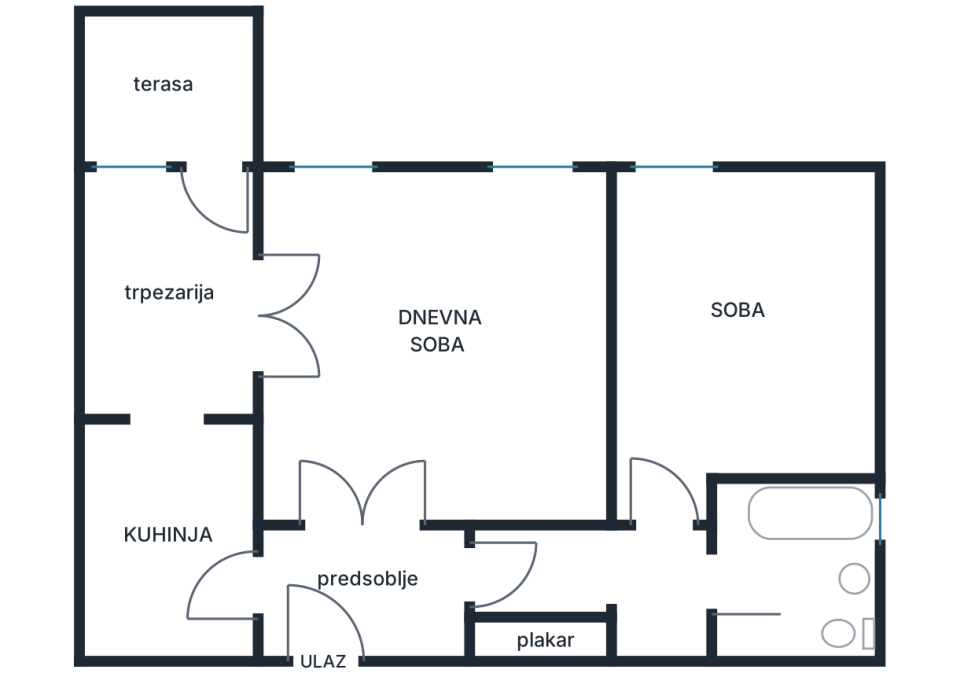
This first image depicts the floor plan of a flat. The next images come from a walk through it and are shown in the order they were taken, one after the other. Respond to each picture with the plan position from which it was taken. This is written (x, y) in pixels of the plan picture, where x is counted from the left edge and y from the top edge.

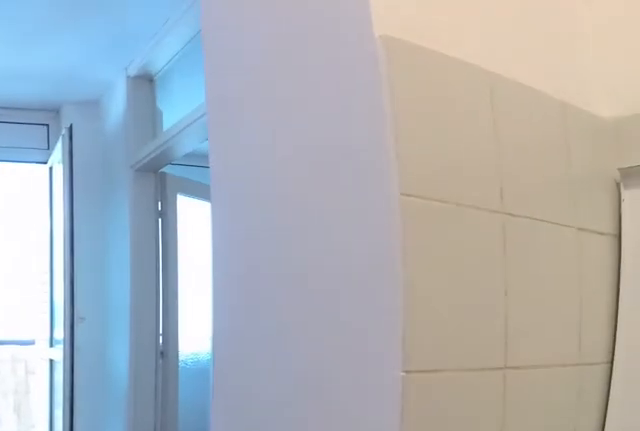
(185, 518)
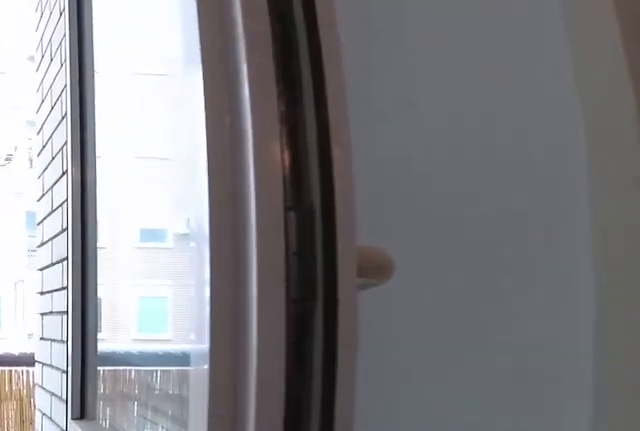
(185, 262)
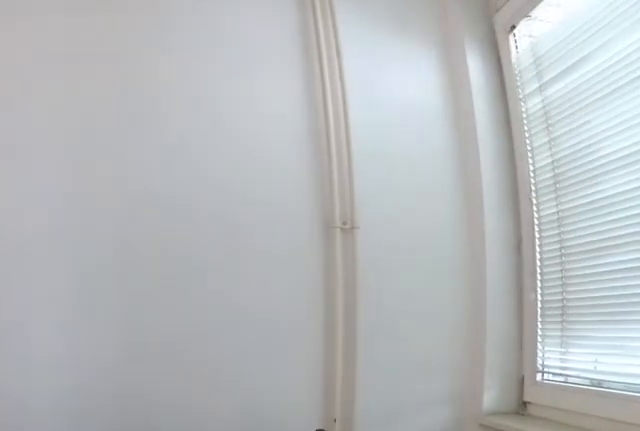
(206, 228)
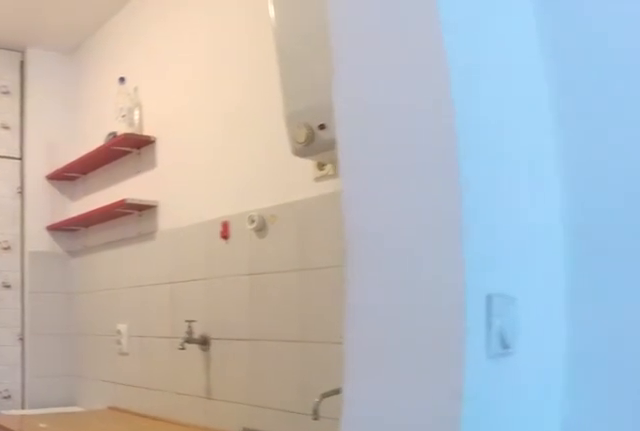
(209, 330)
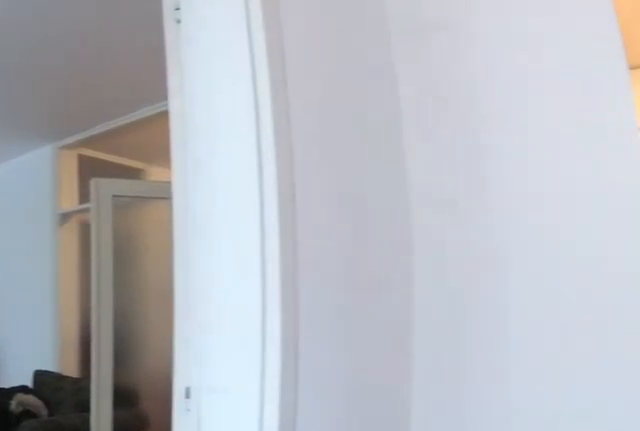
(198, 321)
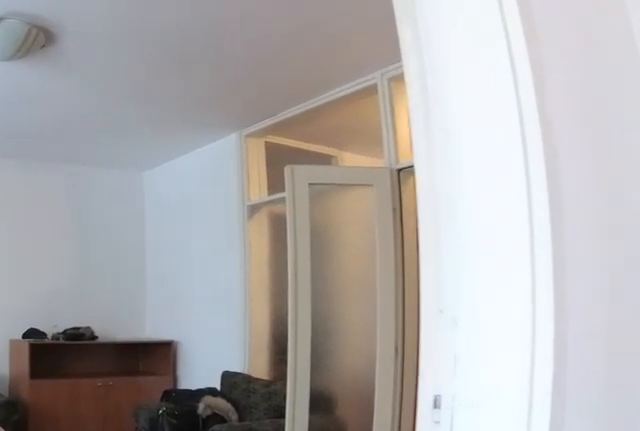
(203, 330)
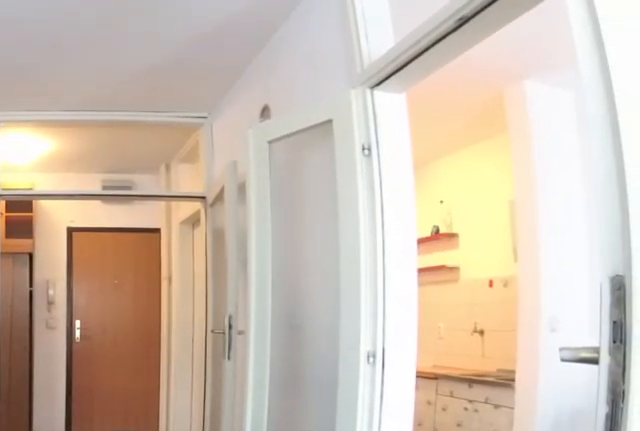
(409, 227)
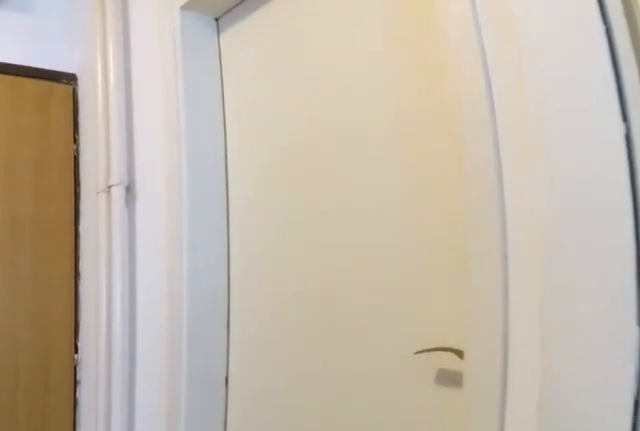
(385, 492)
